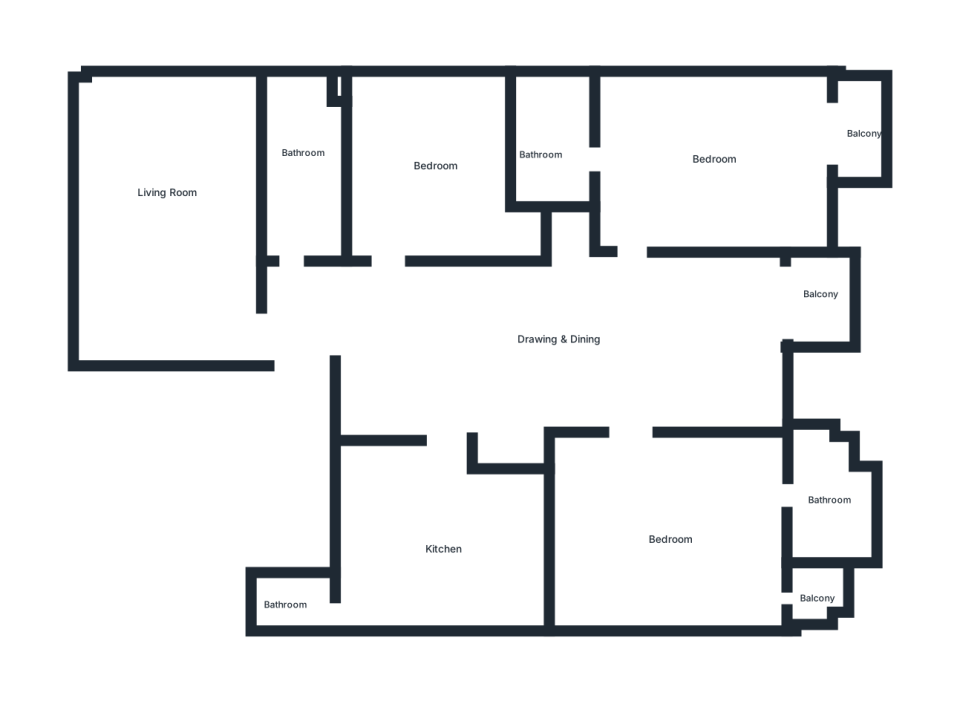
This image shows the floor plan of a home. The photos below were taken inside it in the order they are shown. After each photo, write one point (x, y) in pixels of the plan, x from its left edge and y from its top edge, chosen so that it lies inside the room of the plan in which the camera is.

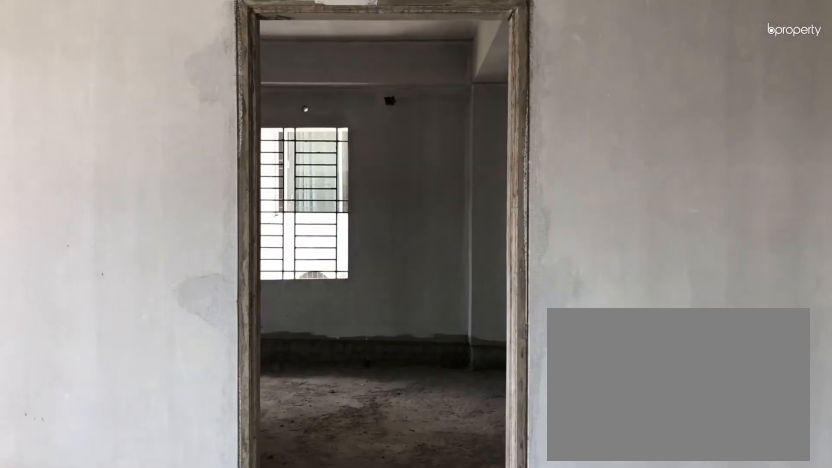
(636, 412)
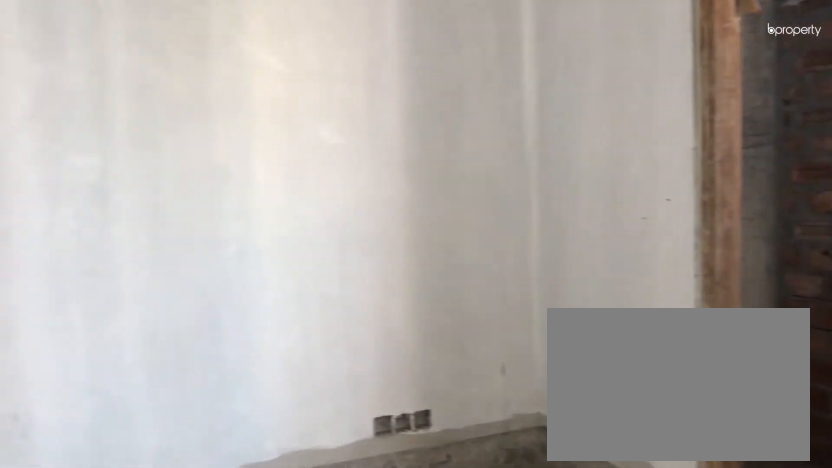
(670, 542)
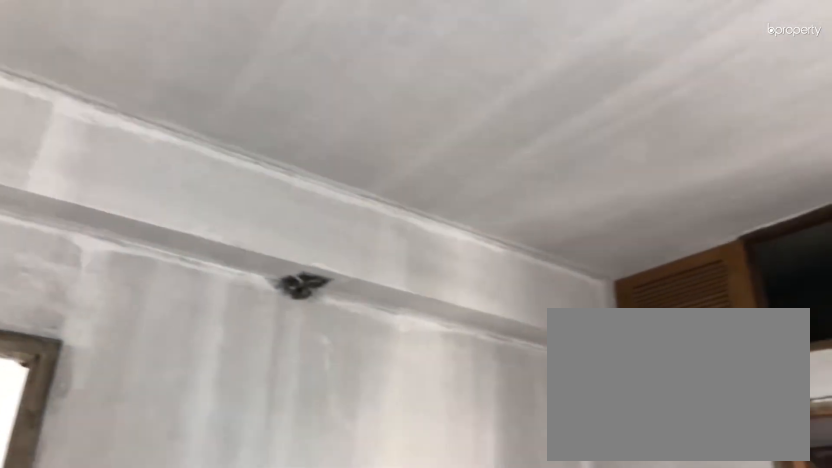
(670, 542)
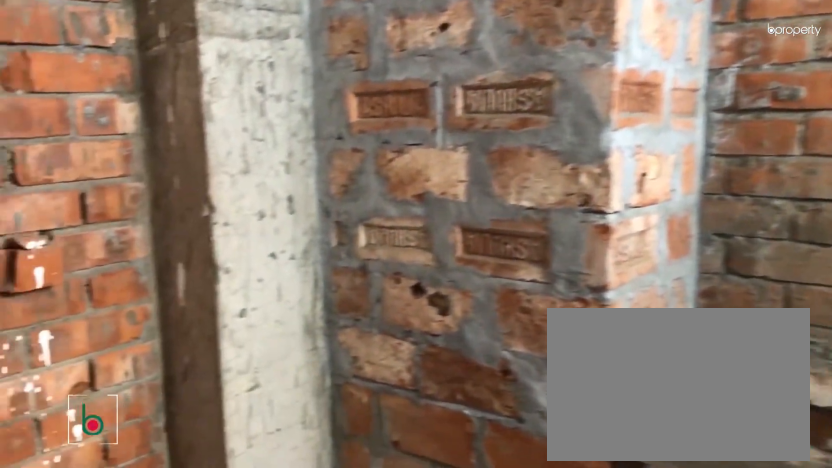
(823, 509)
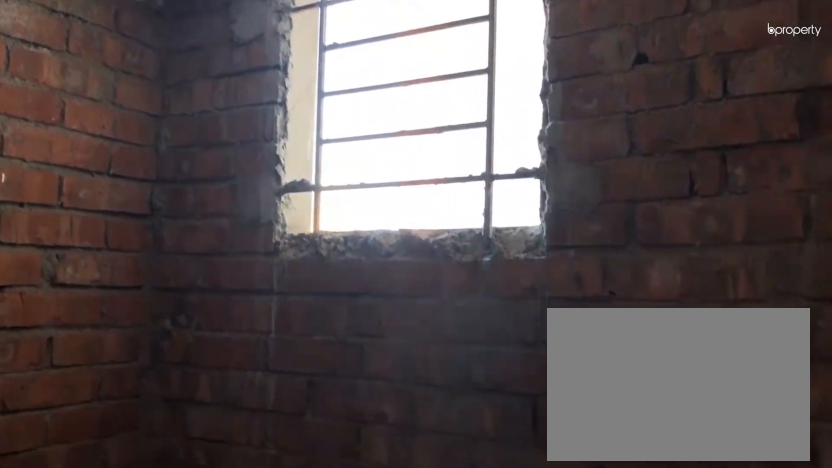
(824, 509)
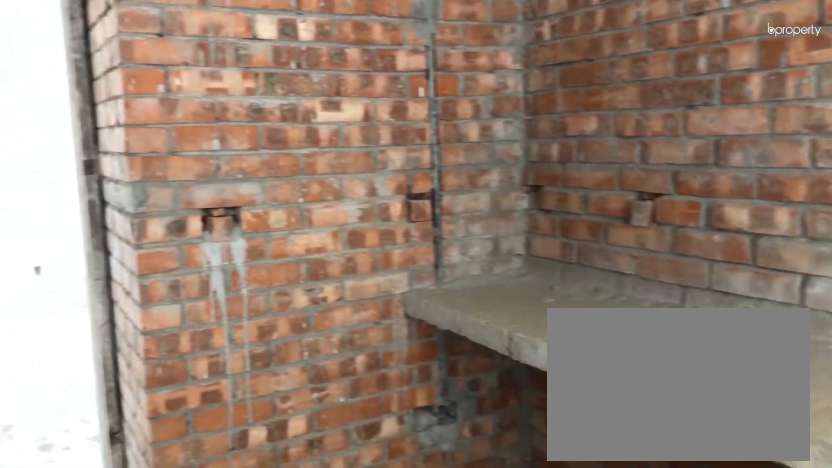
(448, 544)
